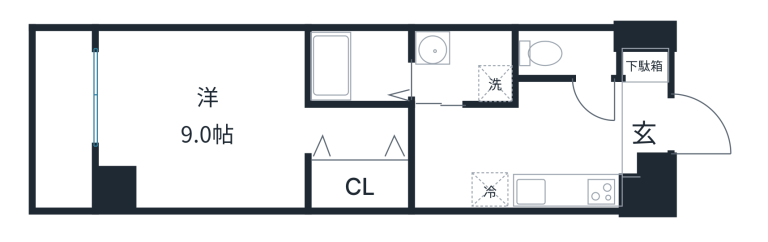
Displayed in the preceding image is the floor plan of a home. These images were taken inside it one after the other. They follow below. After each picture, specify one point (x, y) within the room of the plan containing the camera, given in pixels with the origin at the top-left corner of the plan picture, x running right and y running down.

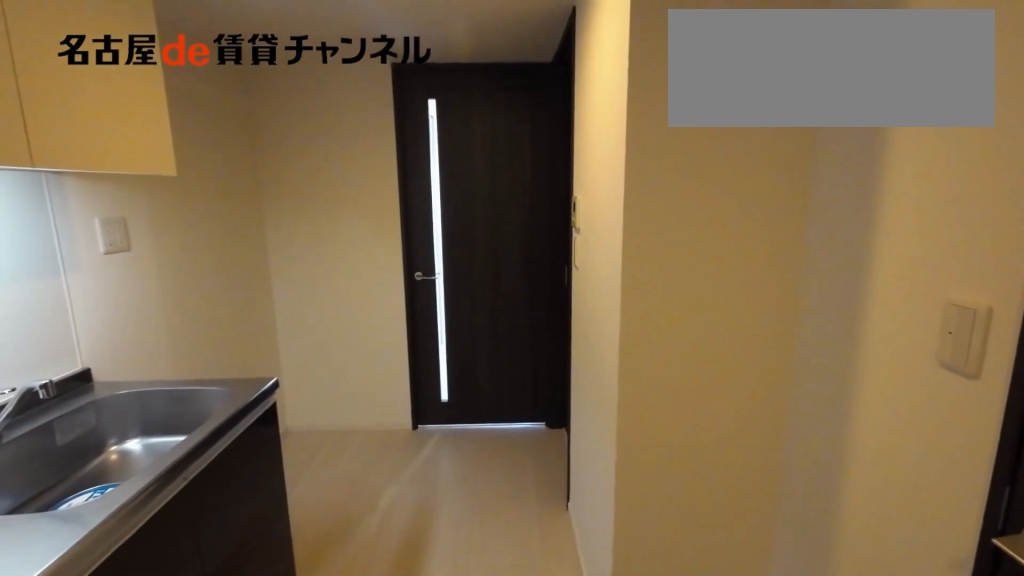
(644, 113)
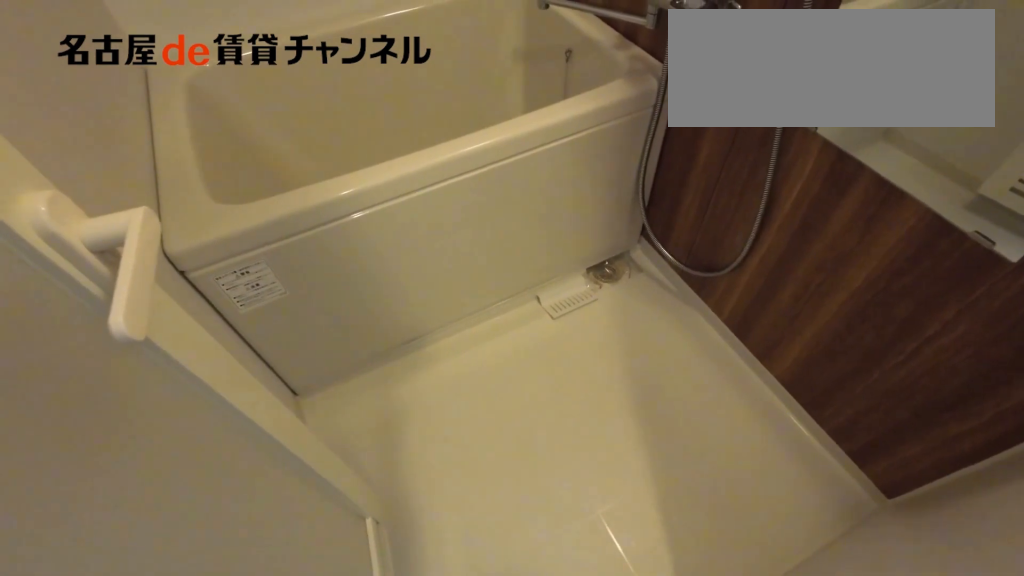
(359, 65)
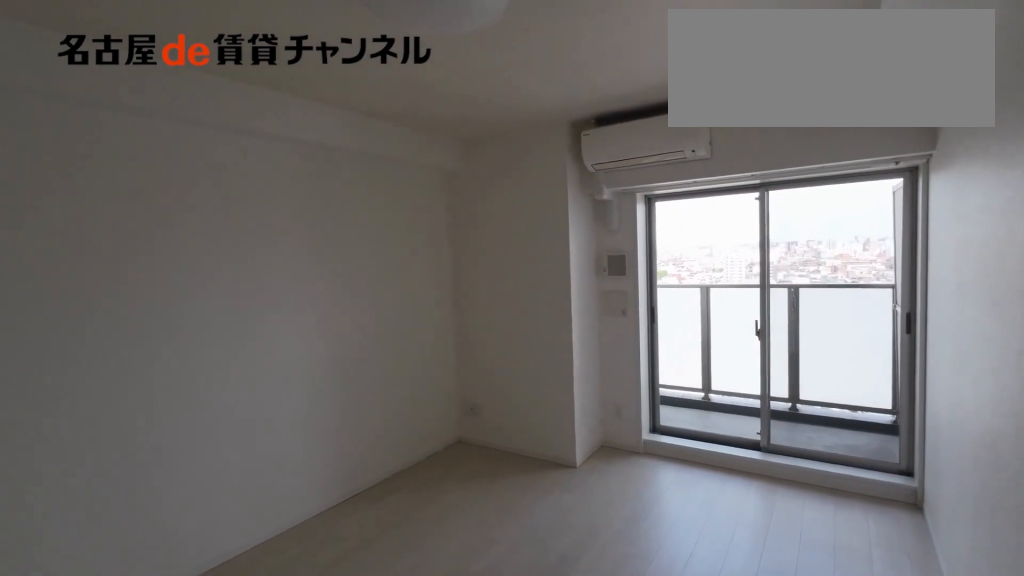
(198, 119)
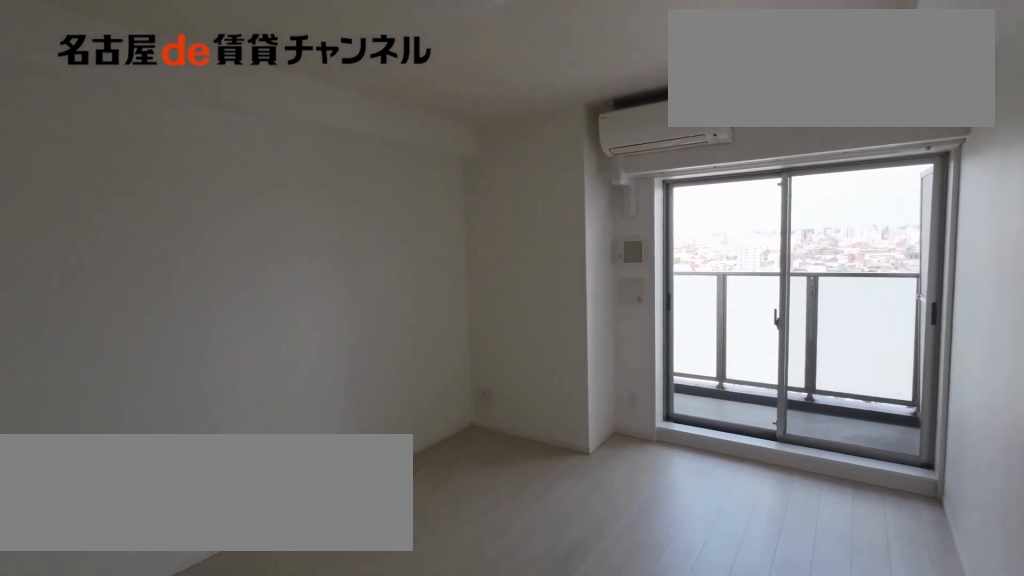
(198, 119)
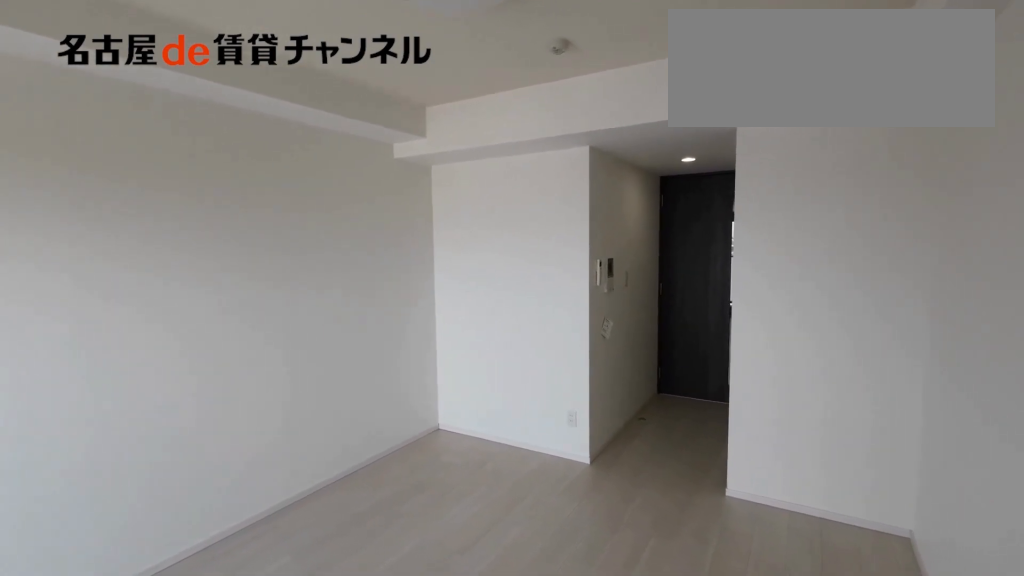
(198, 119)
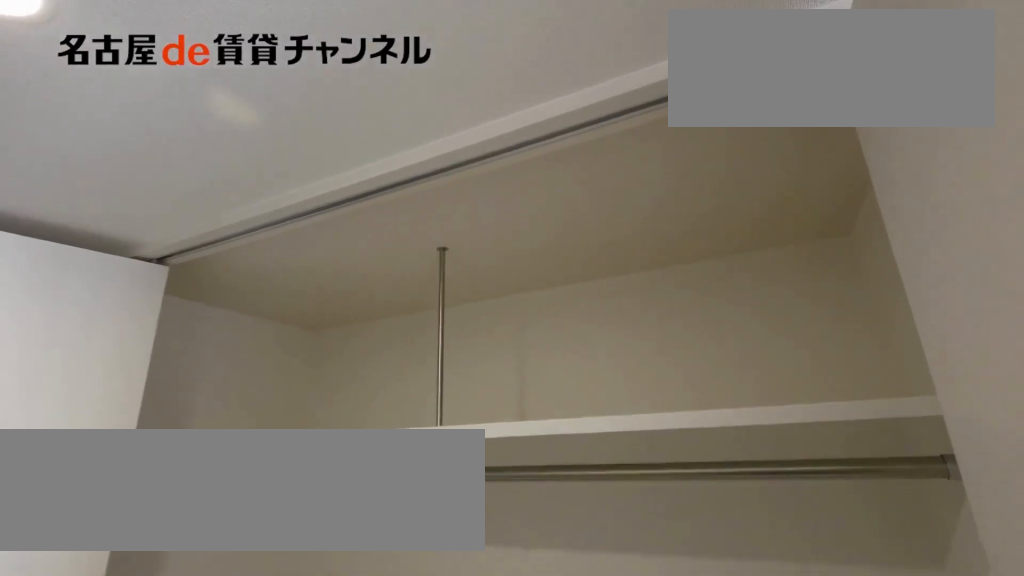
(361, 183)
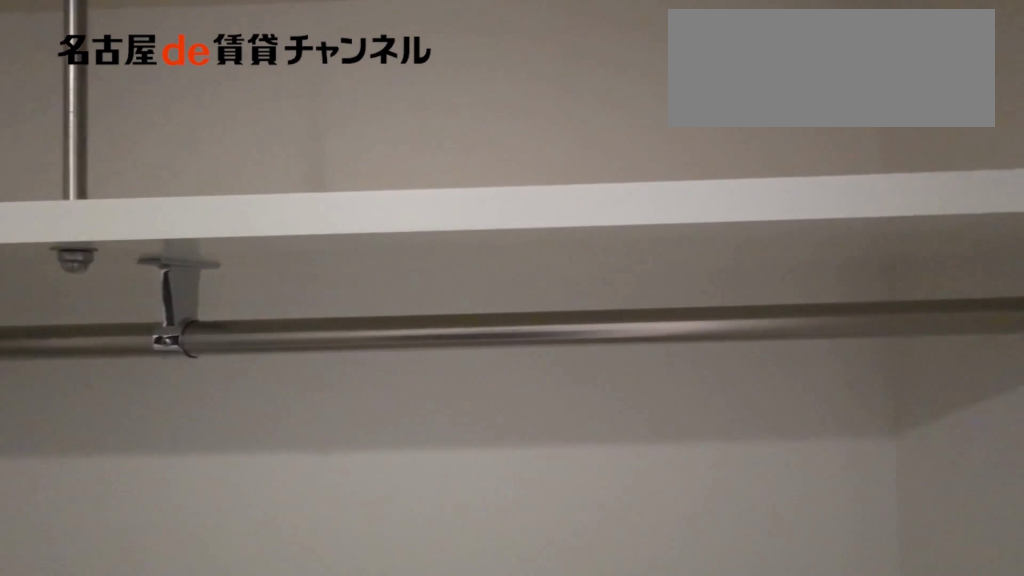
(361, 183)
